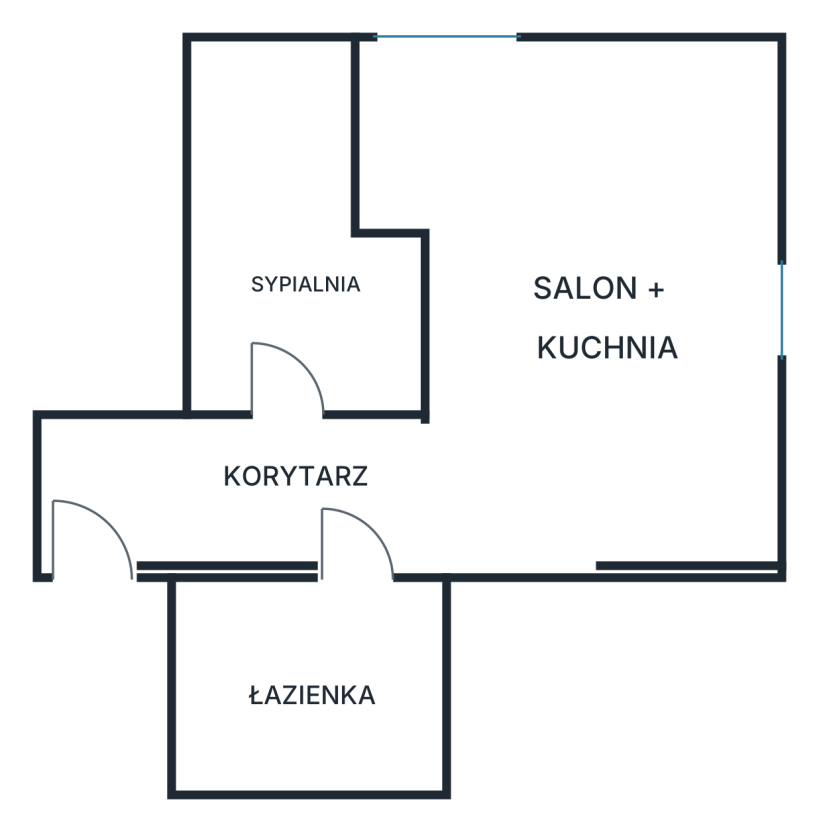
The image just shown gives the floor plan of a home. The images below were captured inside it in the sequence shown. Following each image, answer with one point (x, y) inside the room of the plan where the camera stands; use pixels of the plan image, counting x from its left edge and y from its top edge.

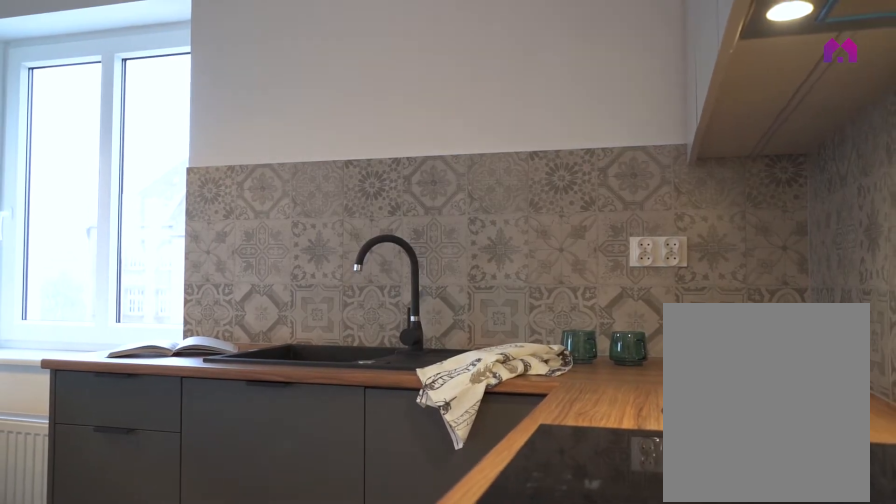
(571, 306)
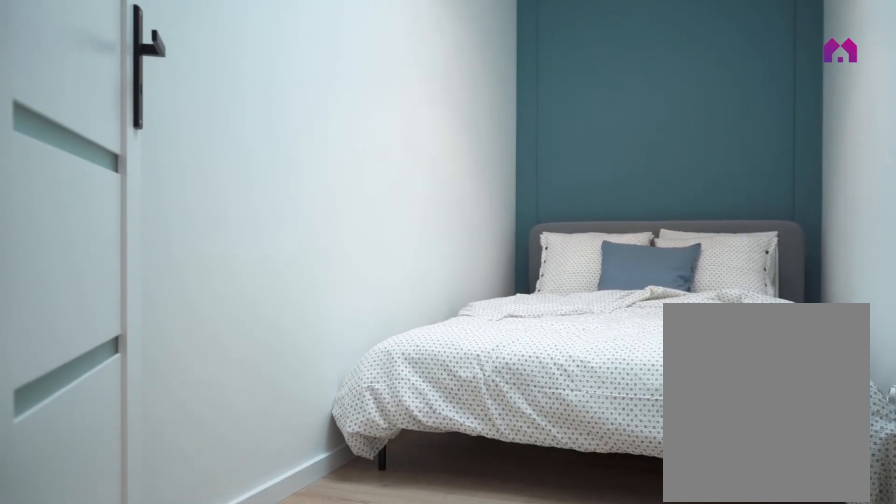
(291, 226)
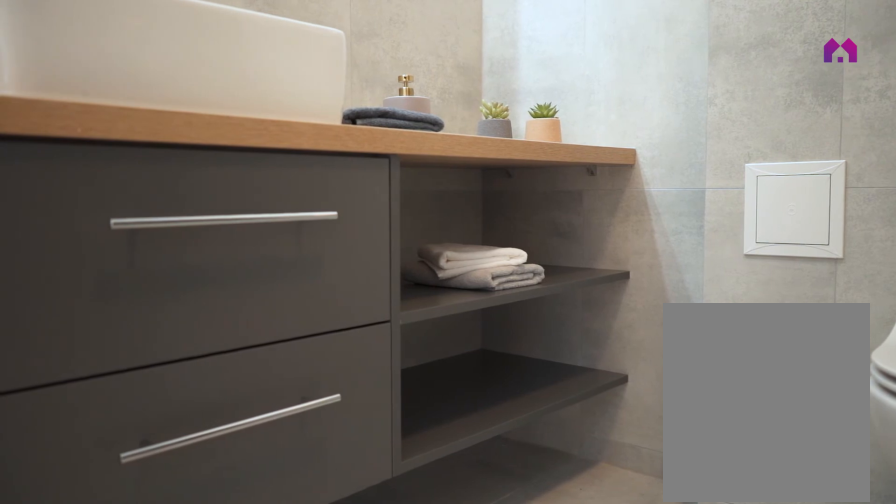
(309, 687)
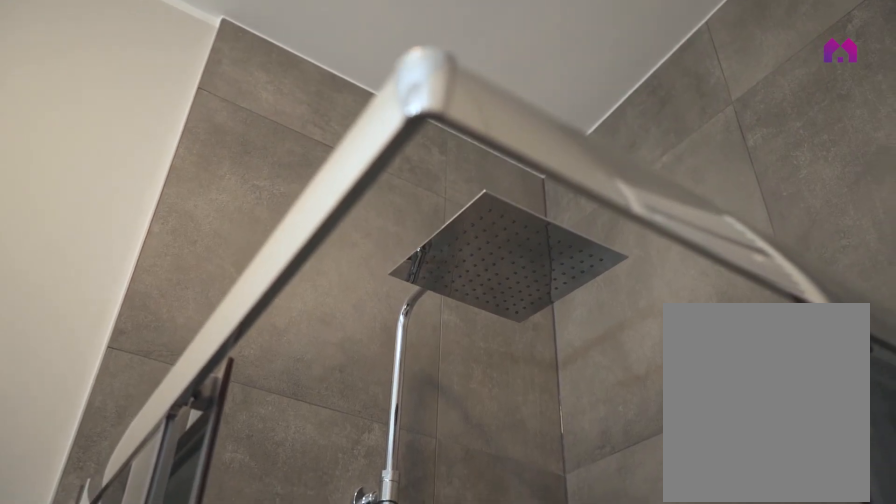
(309, 687)
